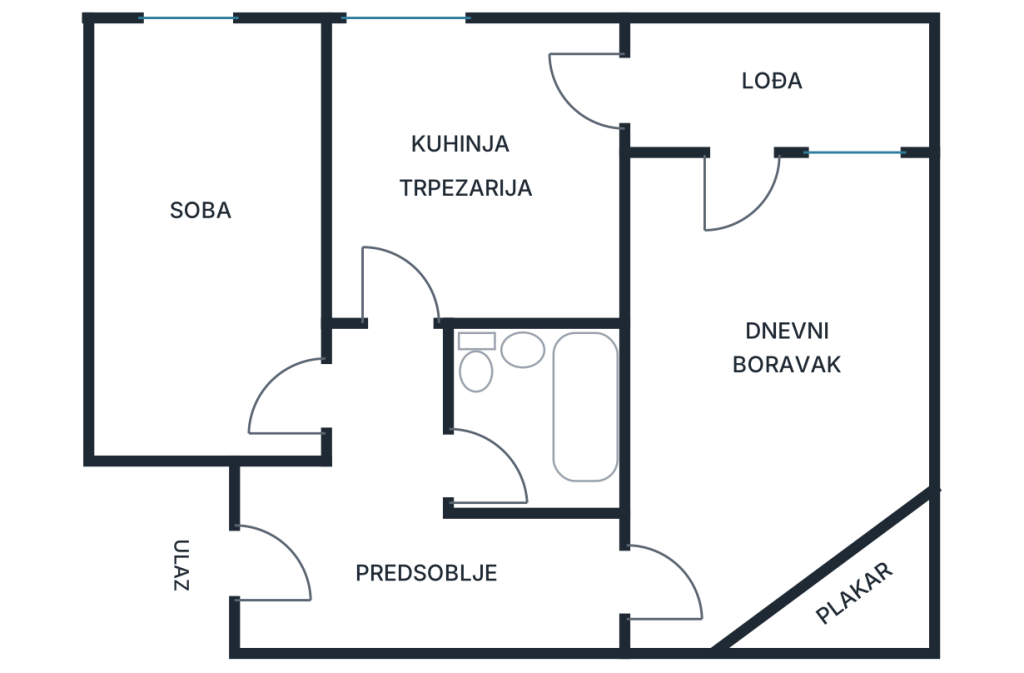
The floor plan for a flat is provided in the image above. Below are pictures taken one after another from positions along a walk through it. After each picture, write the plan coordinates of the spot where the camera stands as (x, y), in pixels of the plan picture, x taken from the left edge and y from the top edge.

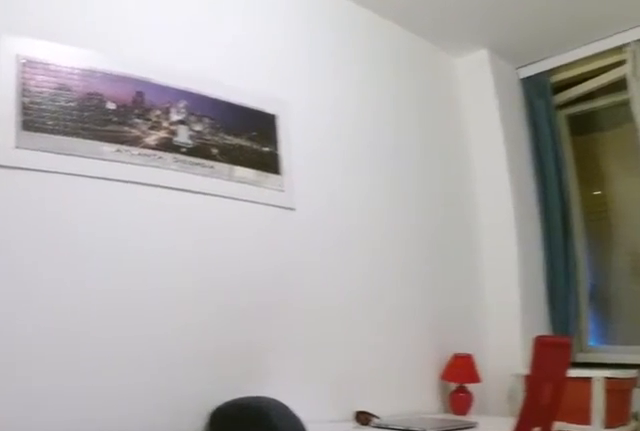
(278, 379)
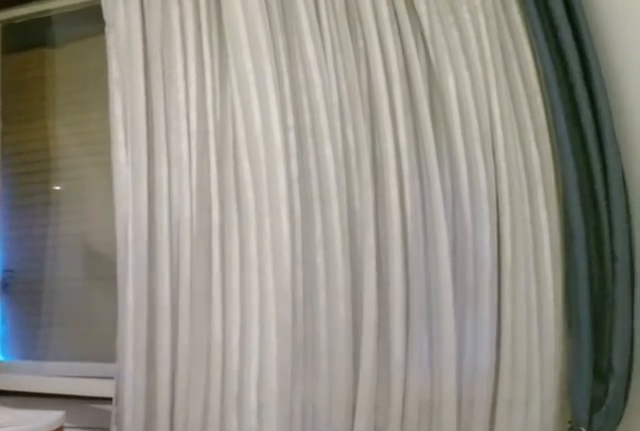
(221, 235)
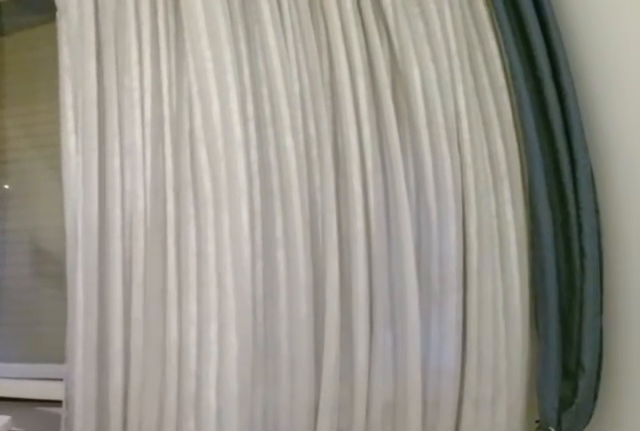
(217, 217)
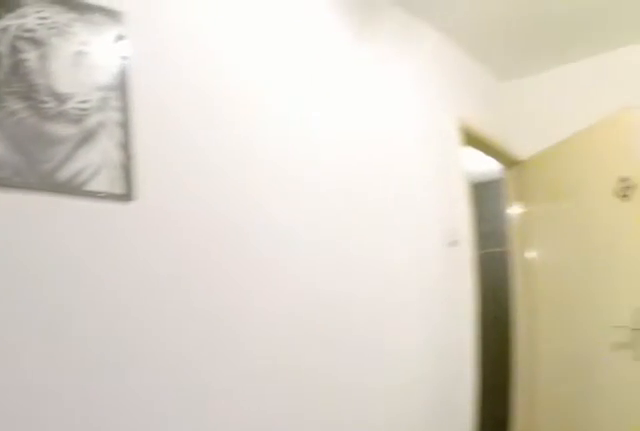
(165, 89)
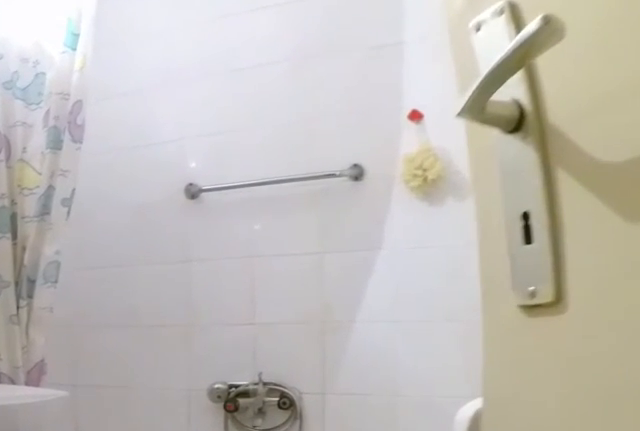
(437, 453)
